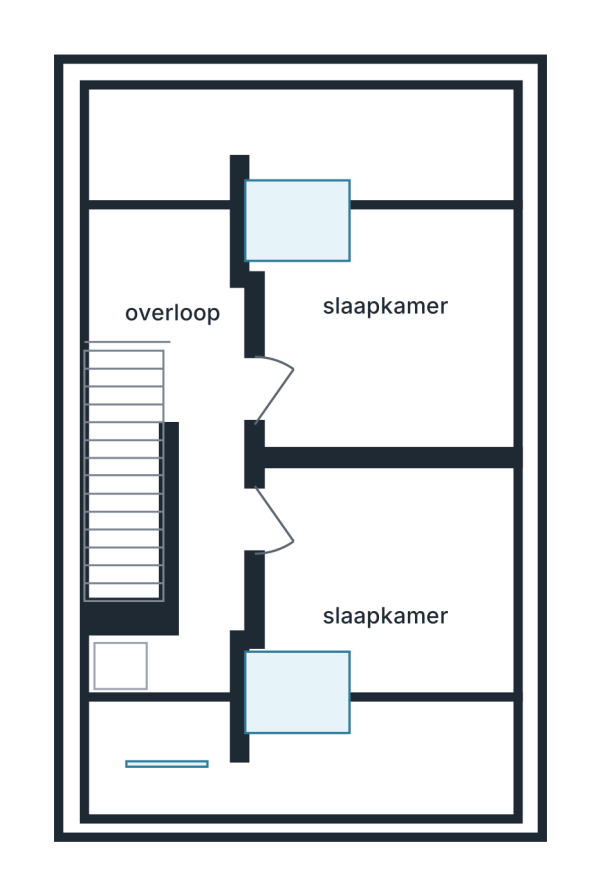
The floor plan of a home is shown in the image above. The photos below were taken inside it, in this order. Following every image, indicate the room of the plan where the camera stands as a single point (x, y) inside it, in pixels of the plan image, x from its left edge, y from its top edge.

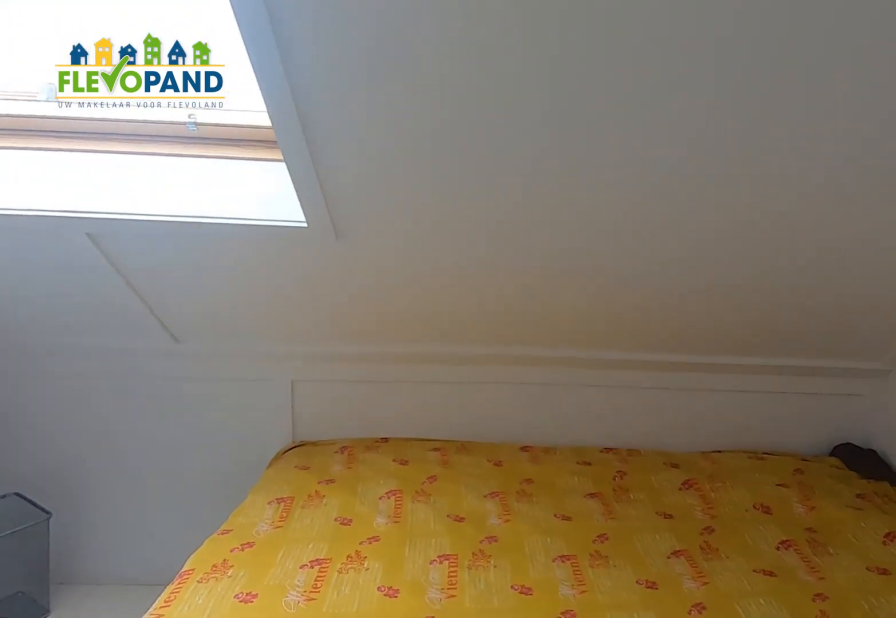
(389, 410)
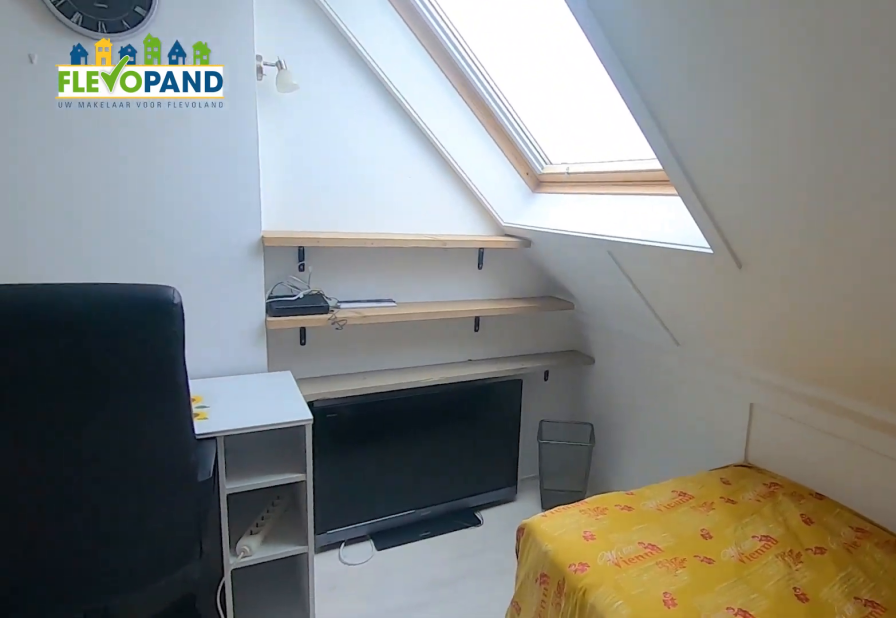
(389, 410)
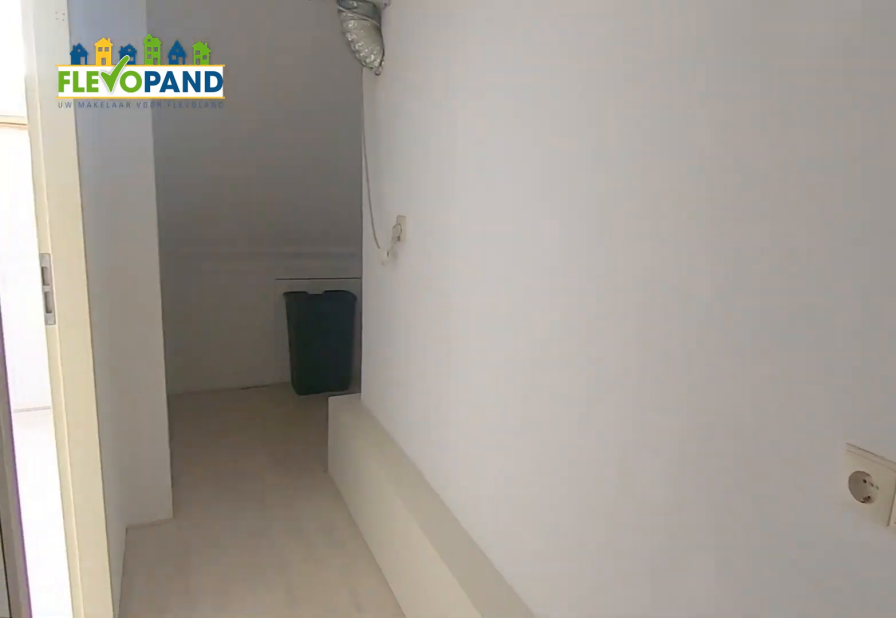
(128, 666)
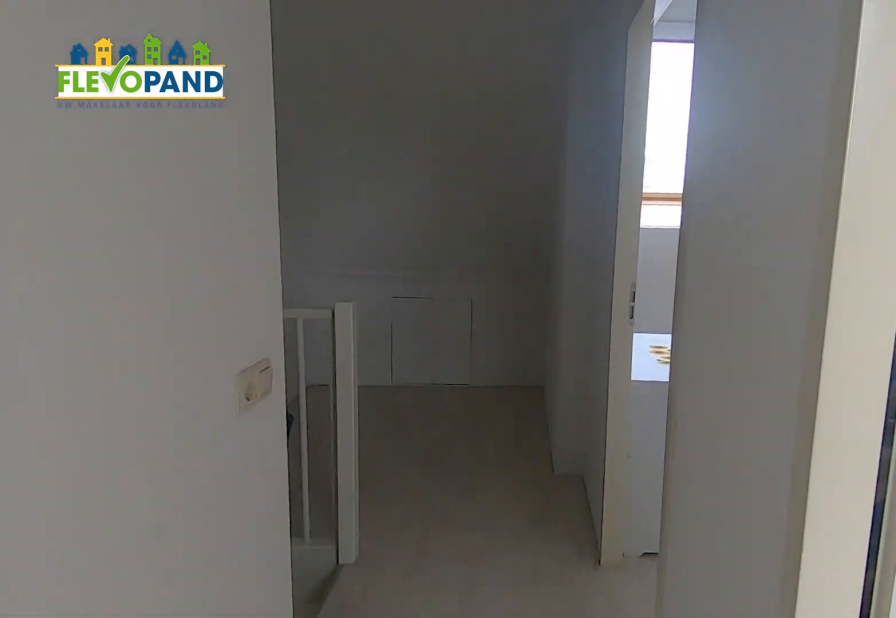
(125, 664)
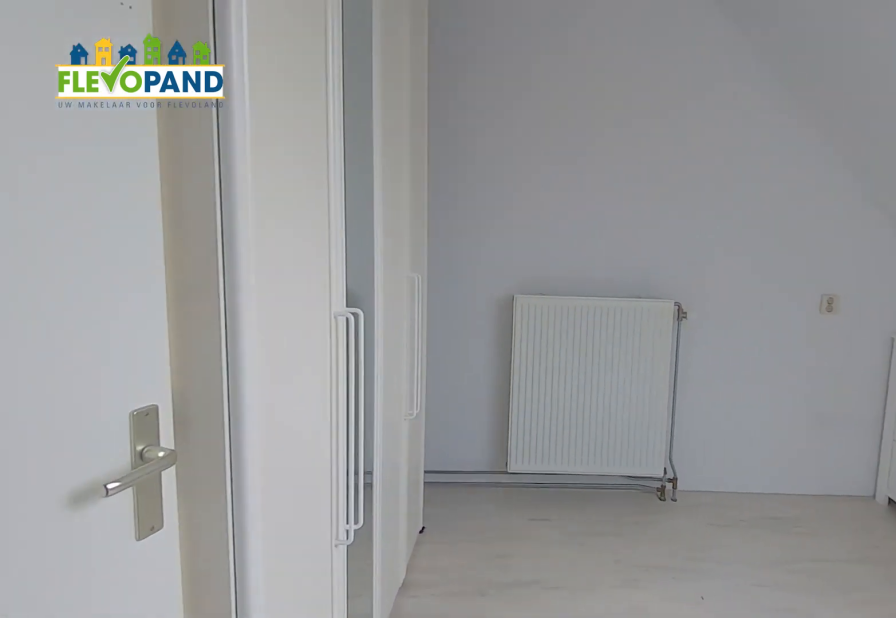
(381, 587)
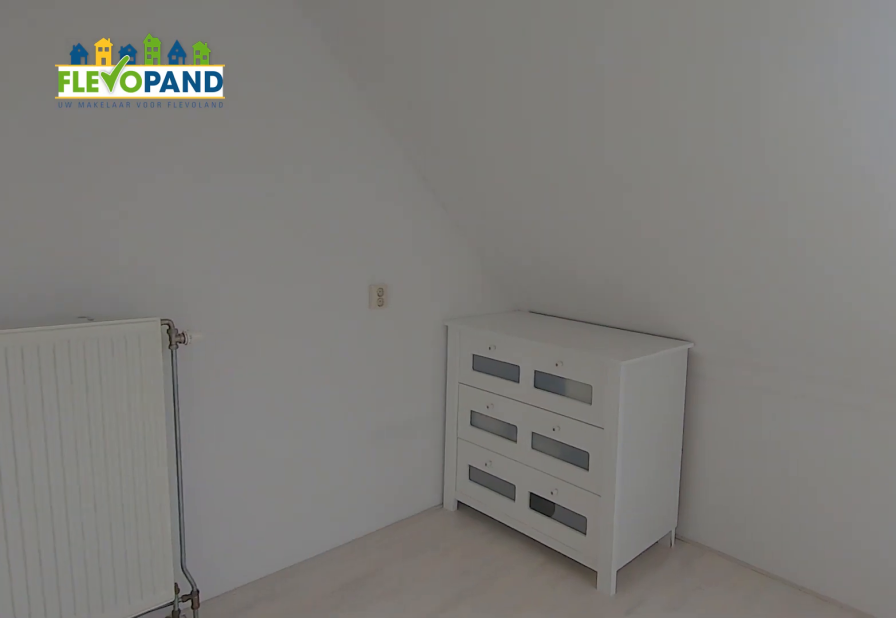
(381, 587)
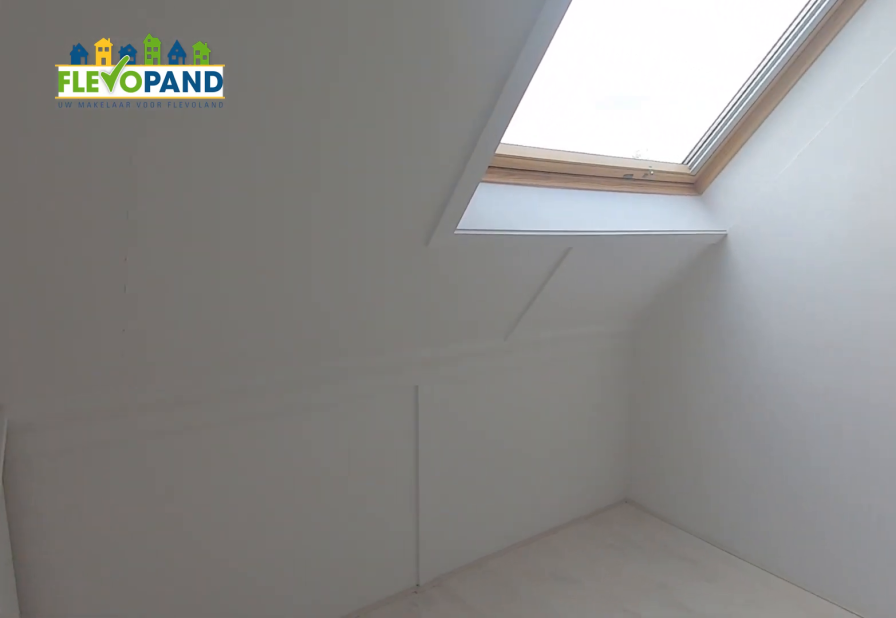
(381, 587)
